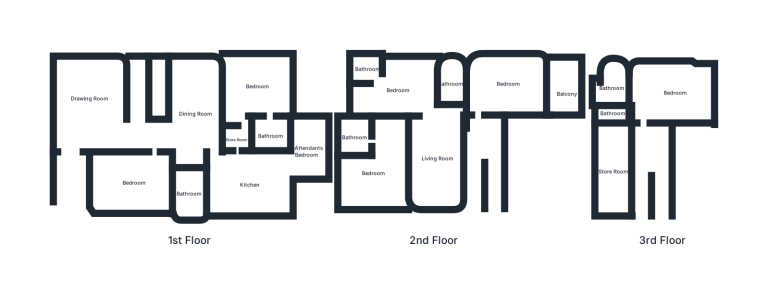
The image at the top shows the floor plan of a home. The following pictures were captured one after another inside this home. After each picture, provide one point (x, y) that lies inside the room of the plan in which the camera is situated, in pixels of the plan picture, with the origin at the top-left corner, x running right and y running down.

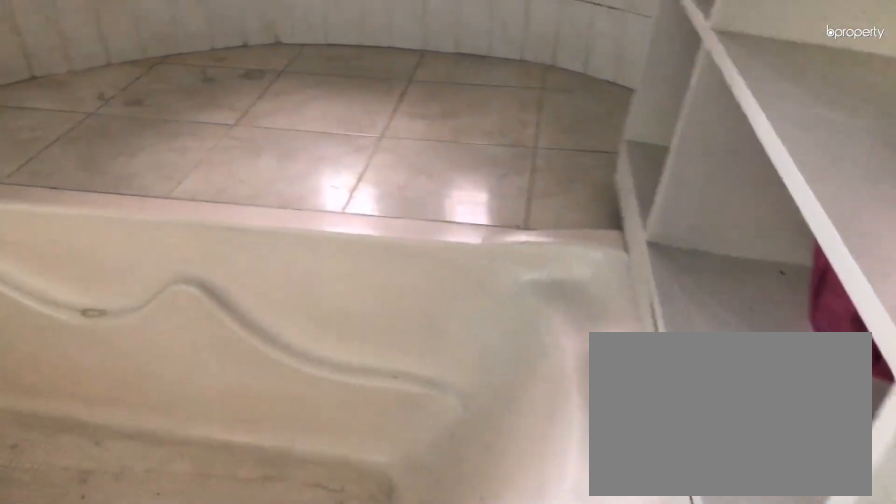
(448, 84)
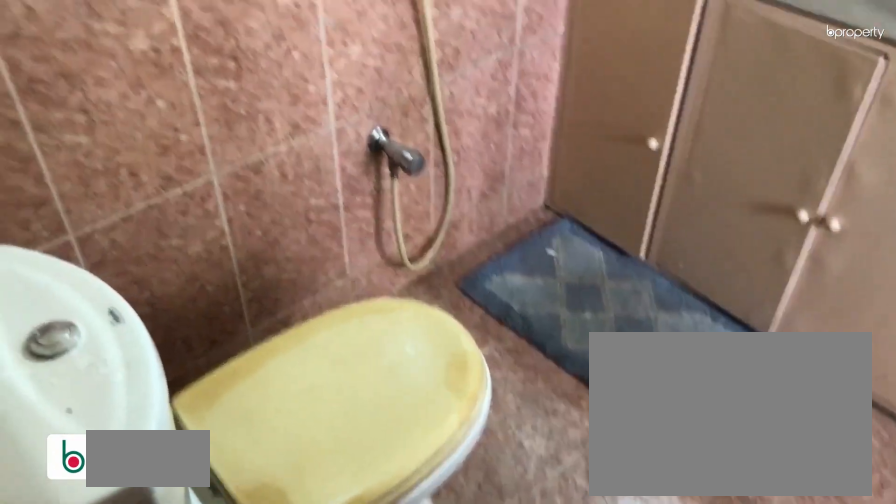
(610, 88)
